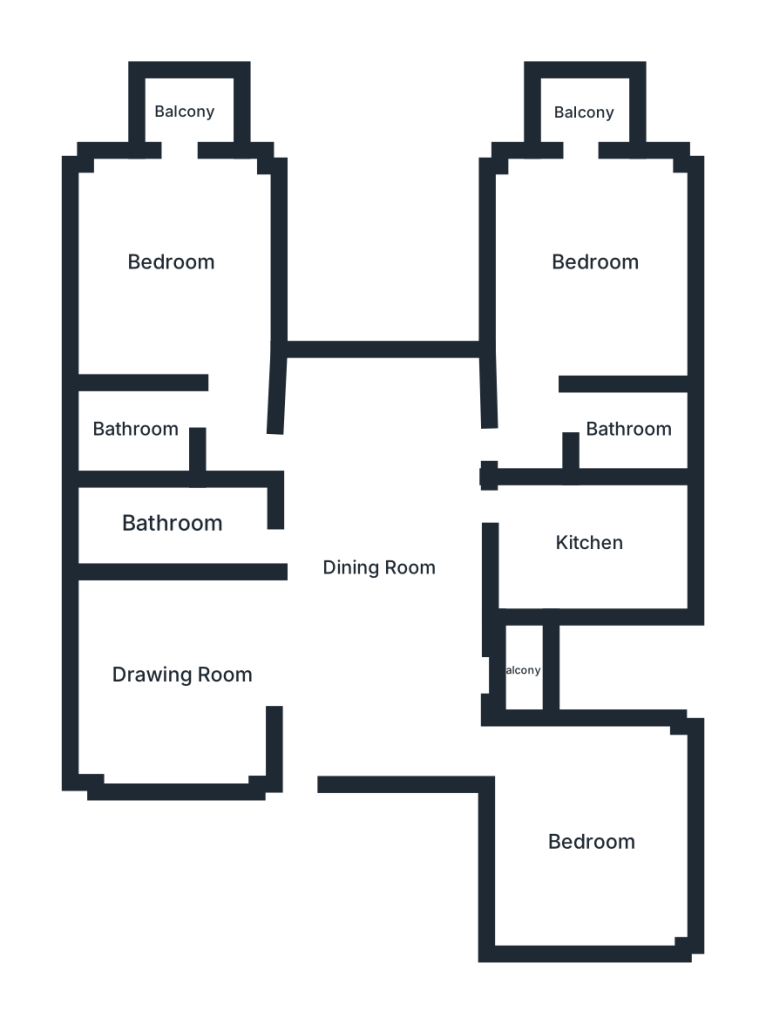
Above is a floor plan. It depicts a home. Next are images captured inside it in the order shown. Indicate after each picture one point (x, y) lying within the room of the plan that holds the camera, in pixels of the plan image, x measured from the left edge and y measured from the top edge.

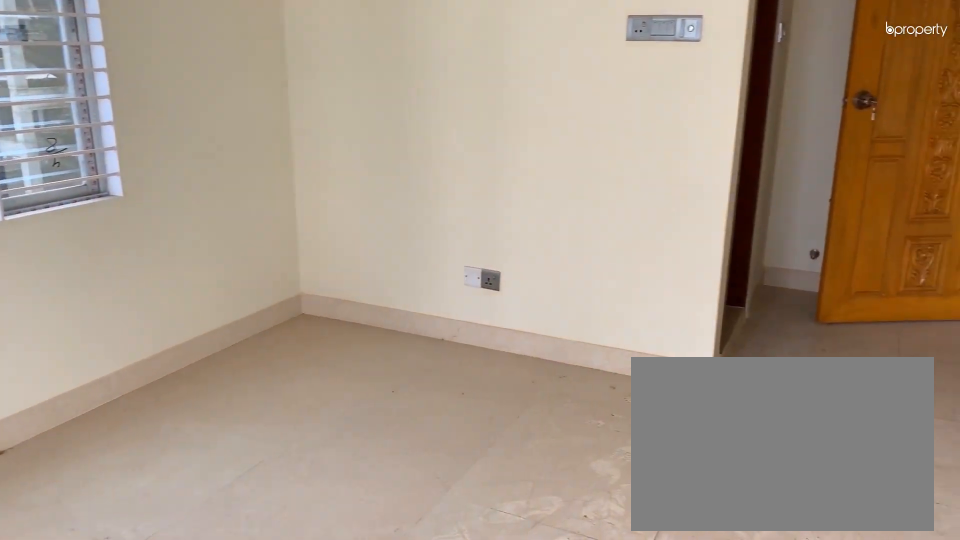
(591, 265)
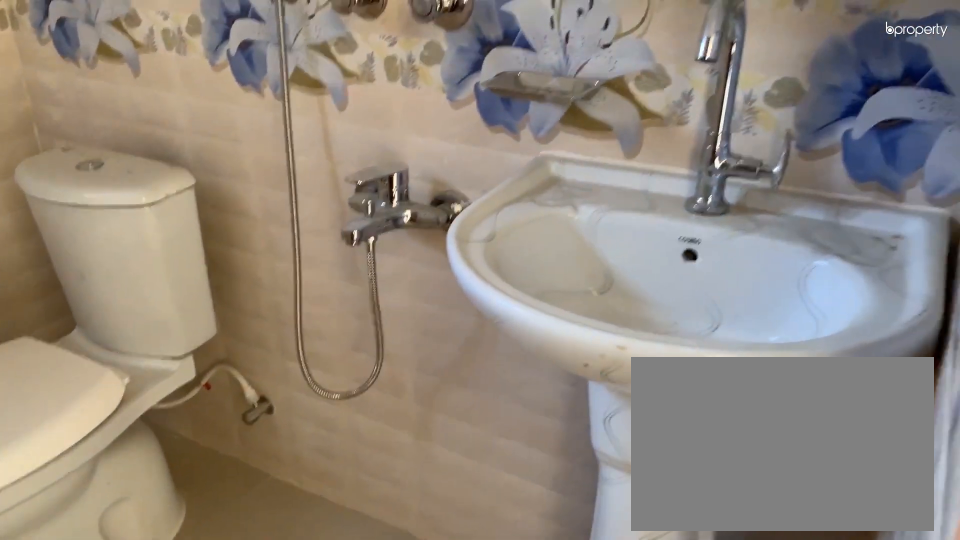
(629, 432)
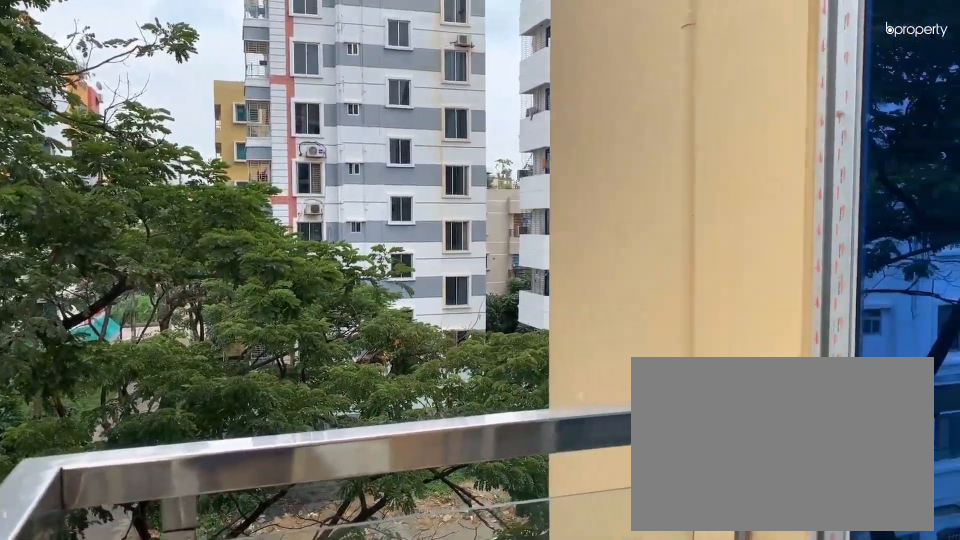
(584, 110)
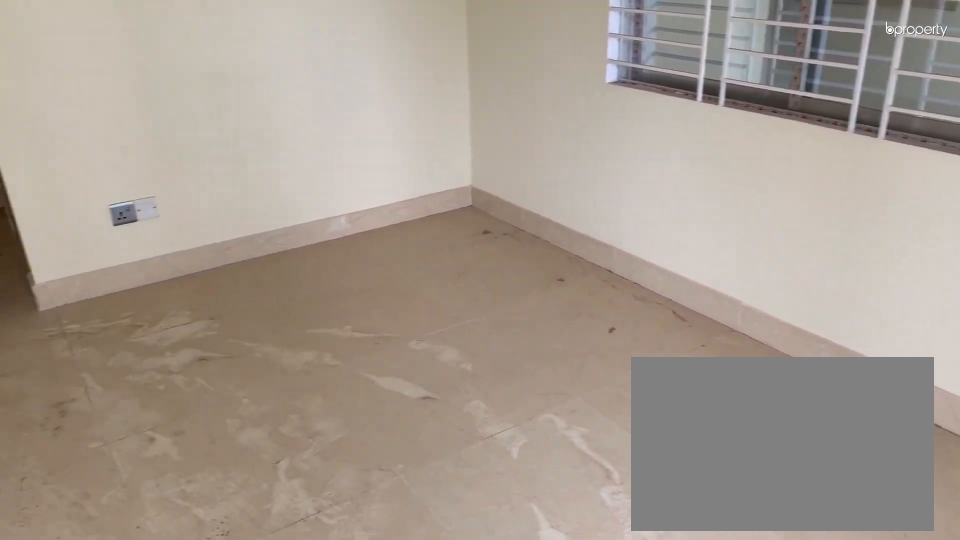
(173, 263)
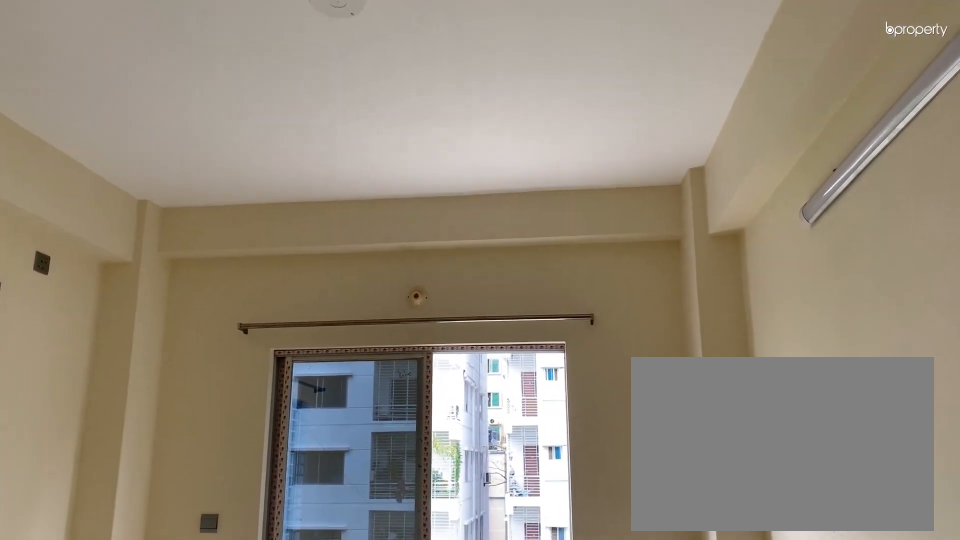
(173, 263)
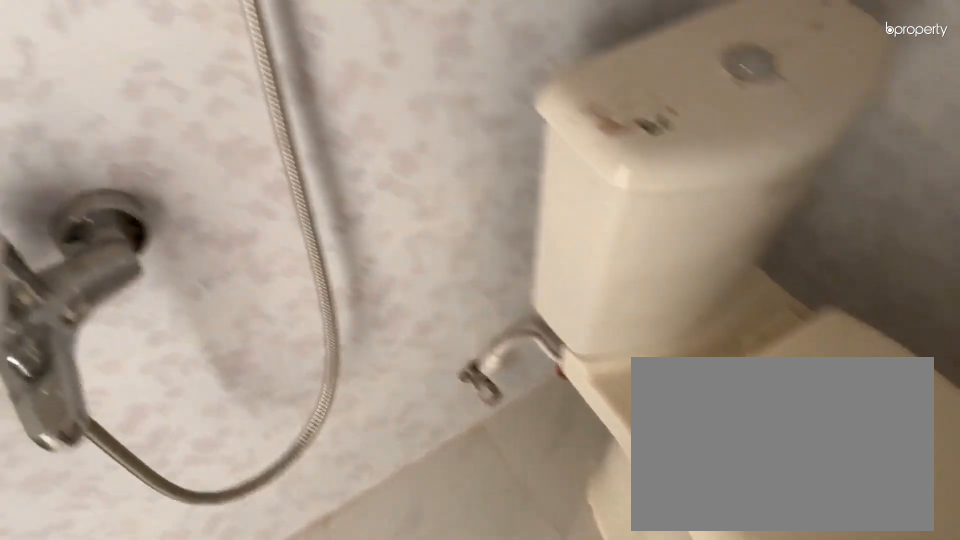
(136, 422)
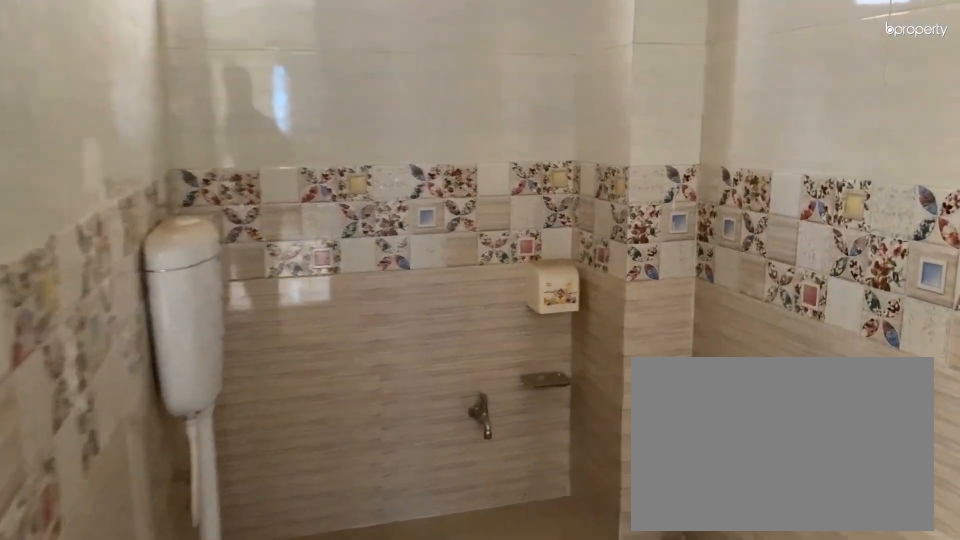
(174, 524)
